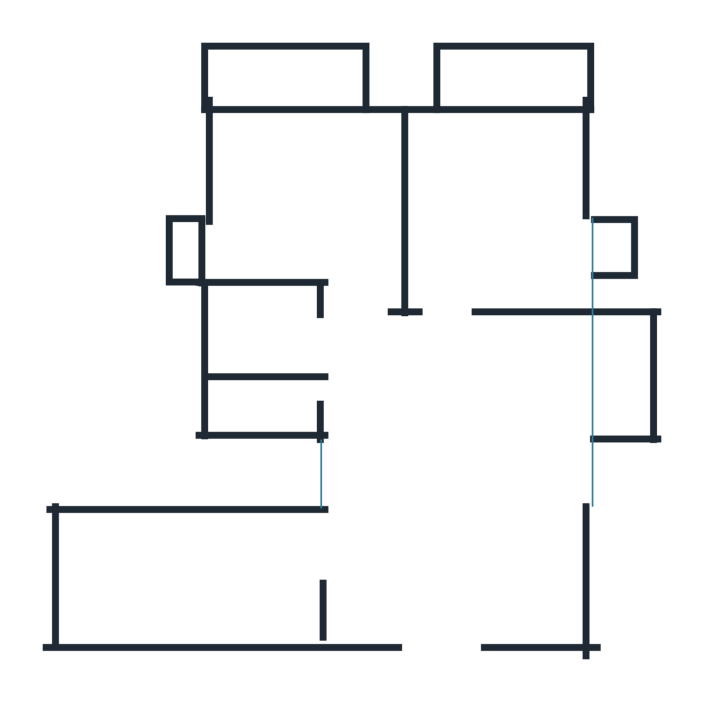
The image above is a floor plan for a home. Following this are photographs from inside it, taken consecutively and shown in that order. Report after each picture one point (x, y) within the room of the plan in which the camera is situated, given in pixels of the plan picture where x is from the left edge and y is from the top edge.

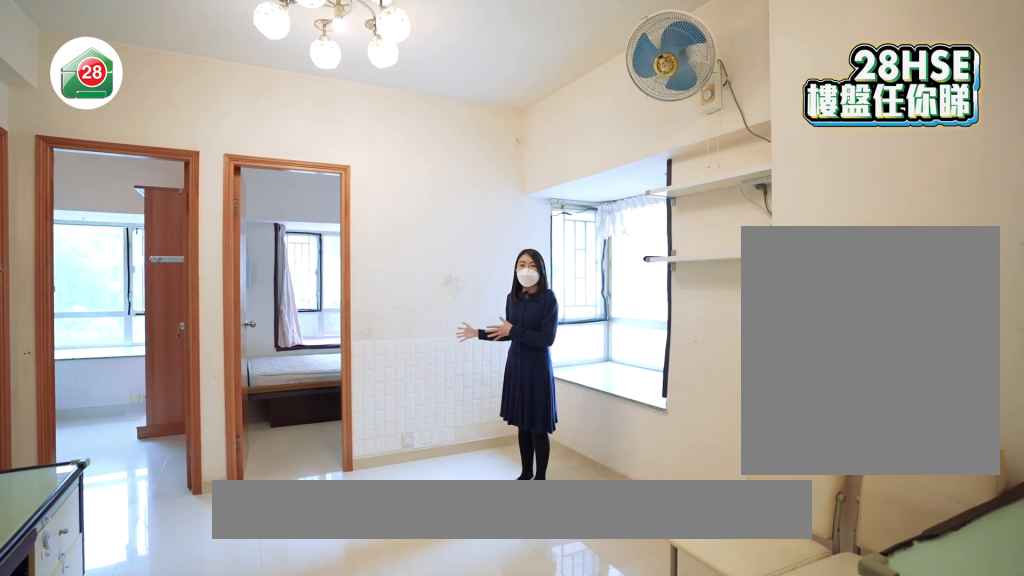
(459, 479)
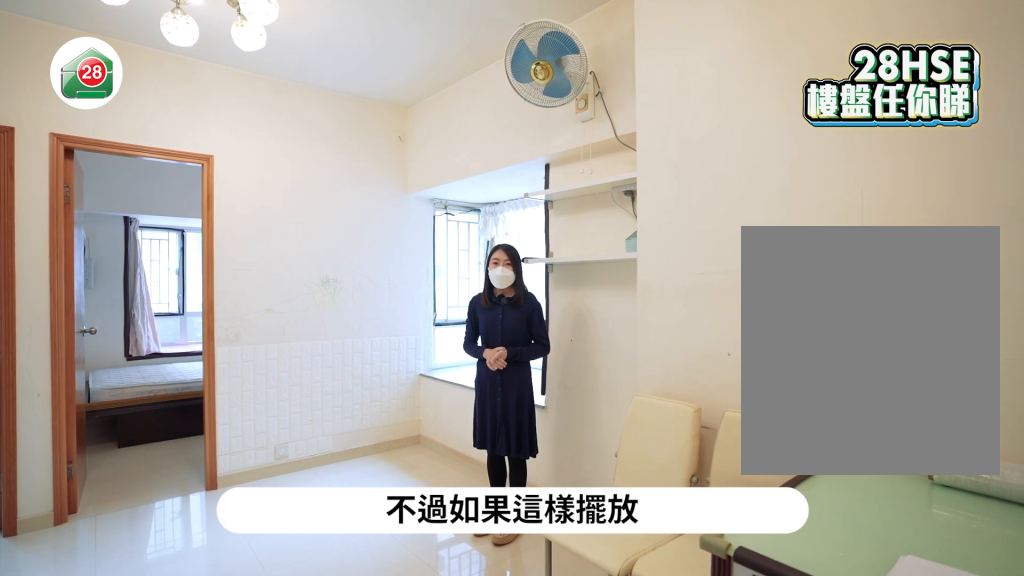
(459, 480)
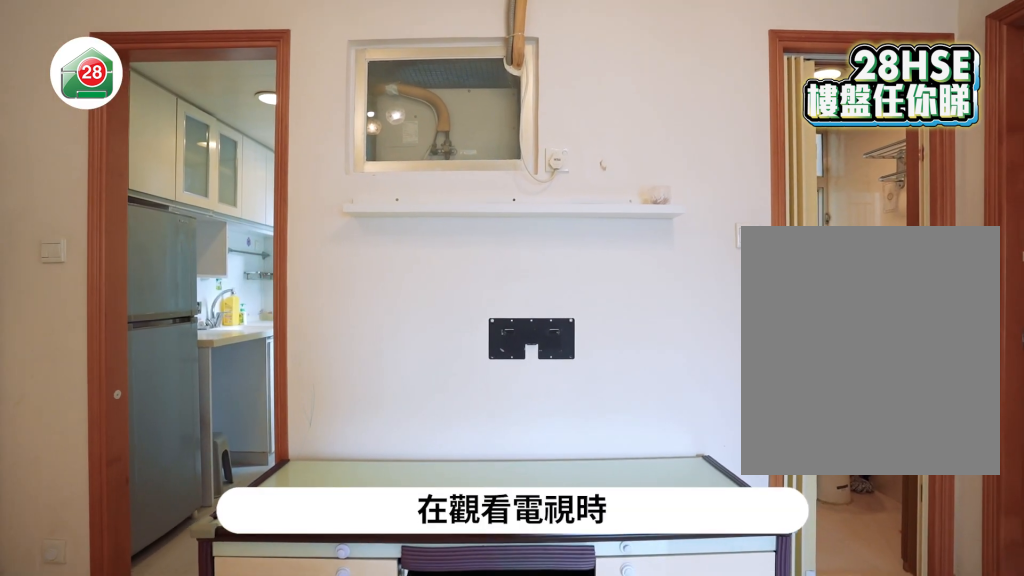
(458, 494)
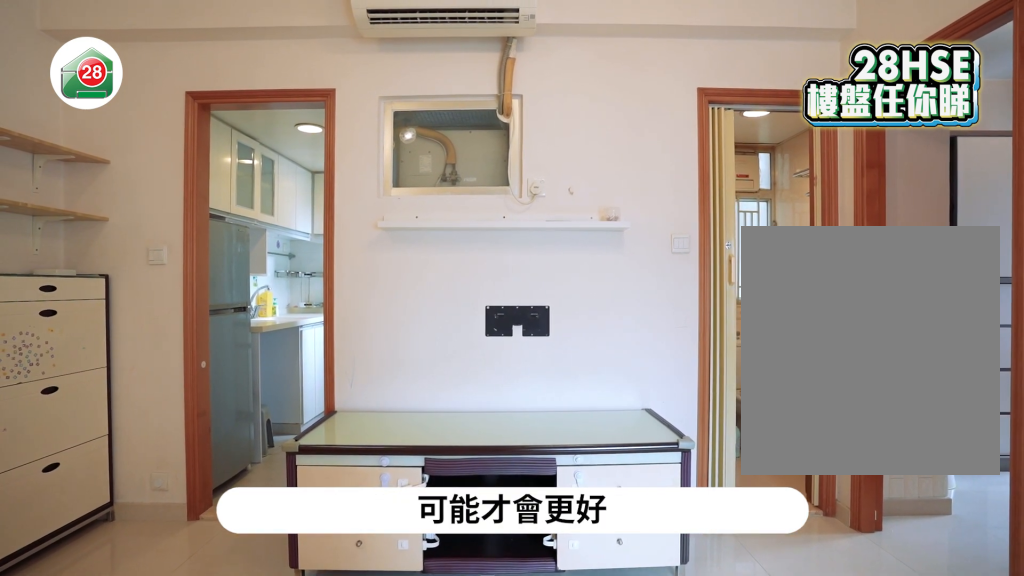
(458, 495)
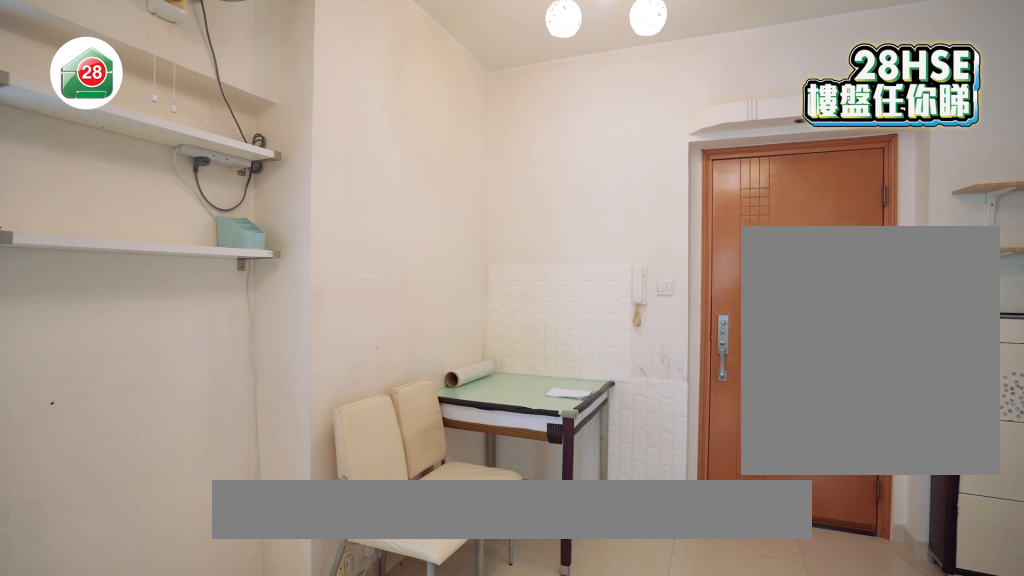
(458, 522)
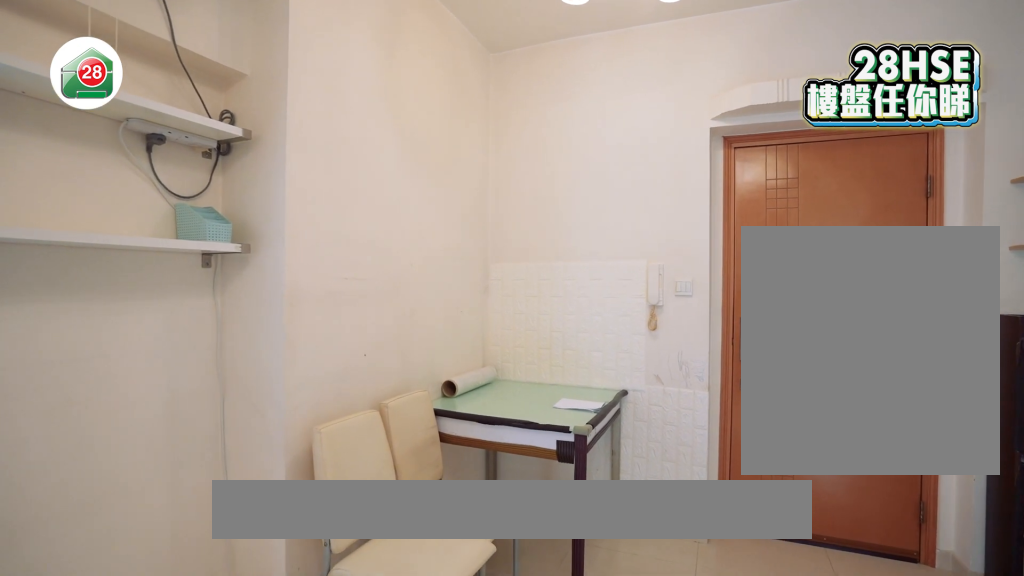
(458, 494)
